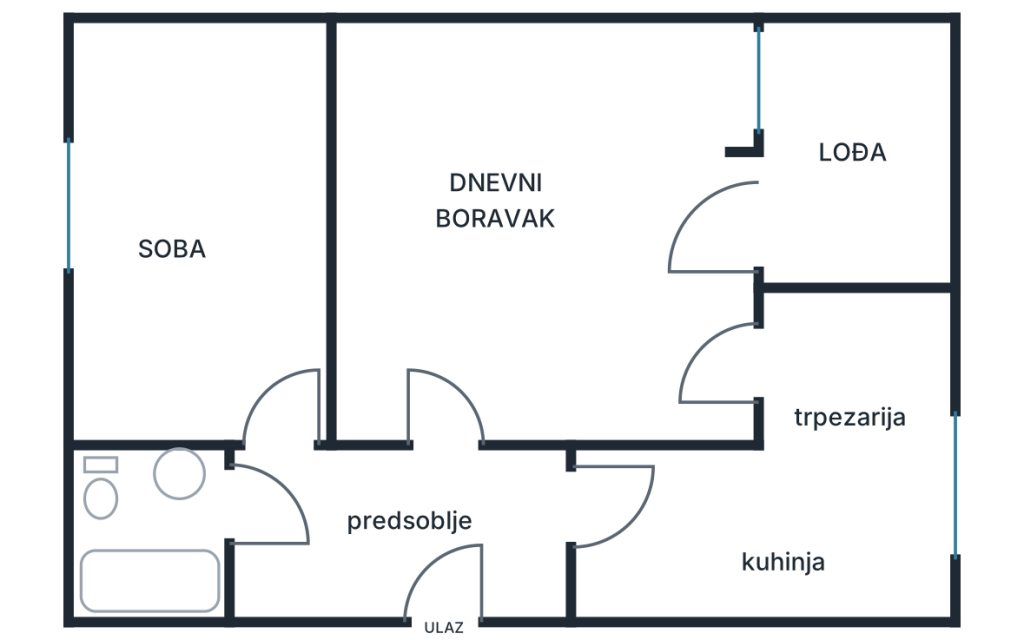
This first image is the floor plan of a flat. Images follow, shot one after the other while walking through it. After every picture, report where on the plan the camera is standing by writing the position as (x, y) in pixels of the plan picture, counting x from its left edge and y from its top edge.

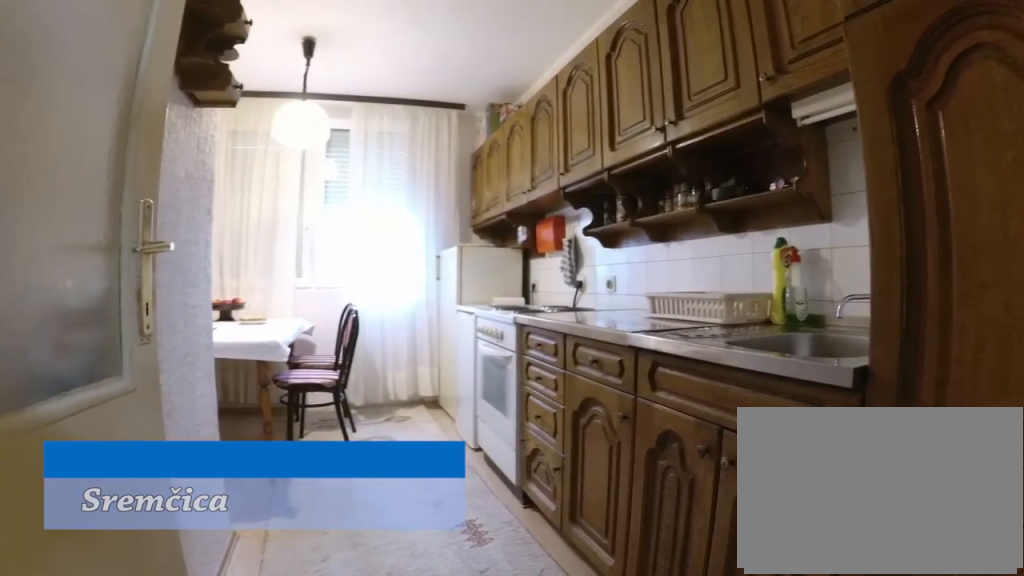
(526, 520)
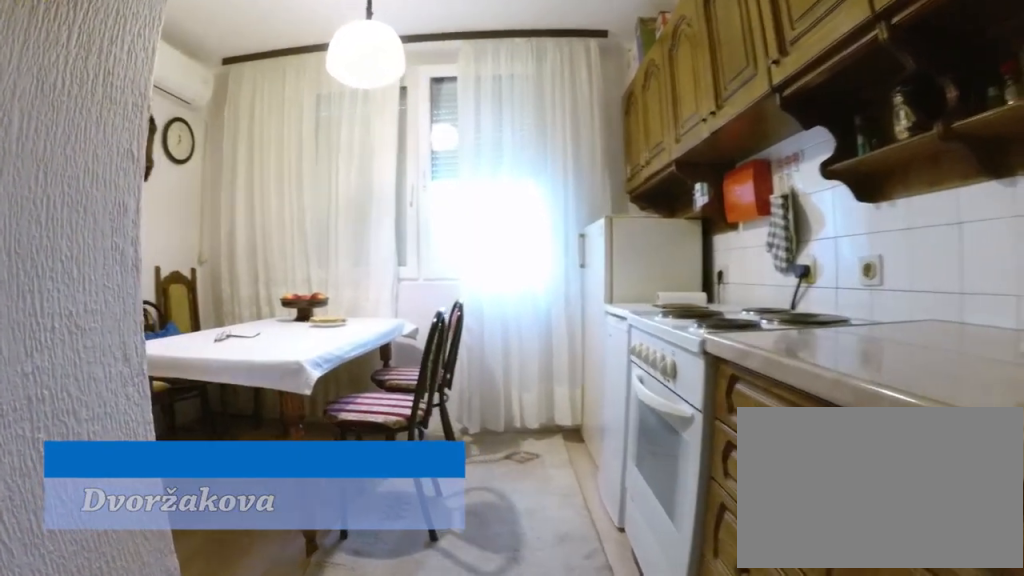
(652, 520)
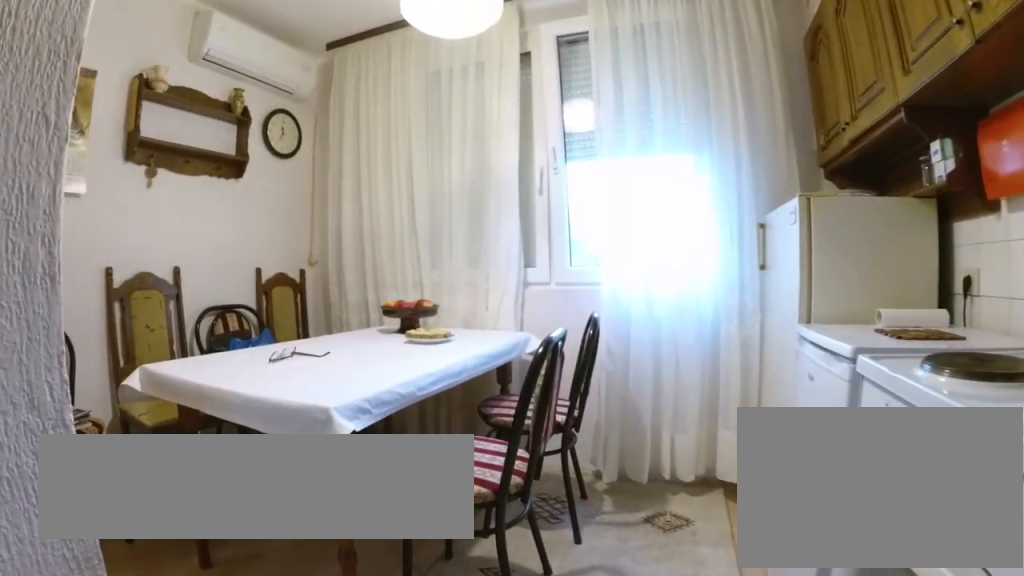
(712, 526)
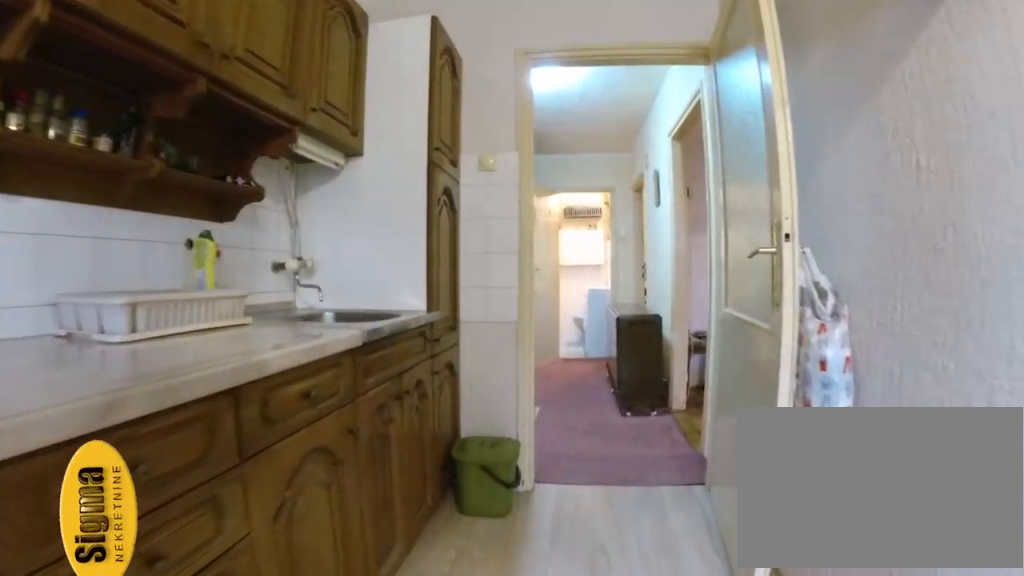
(781, 507)
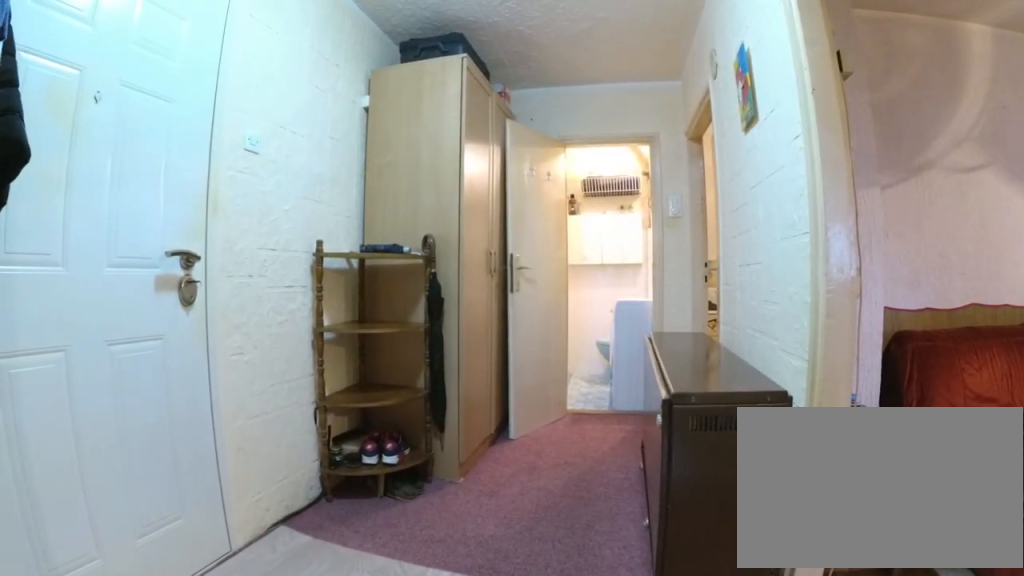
(566, 508)
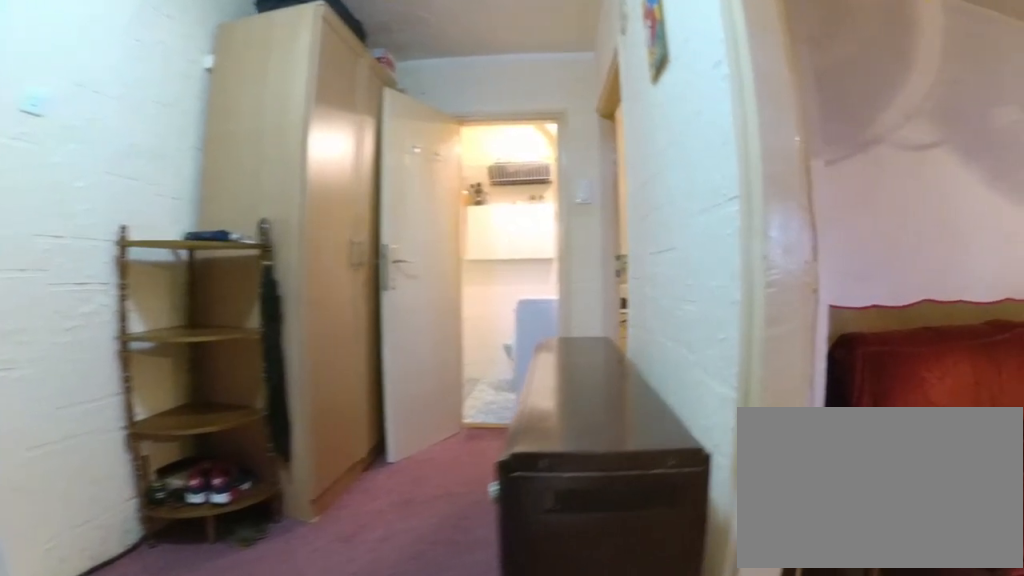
(518, 507)
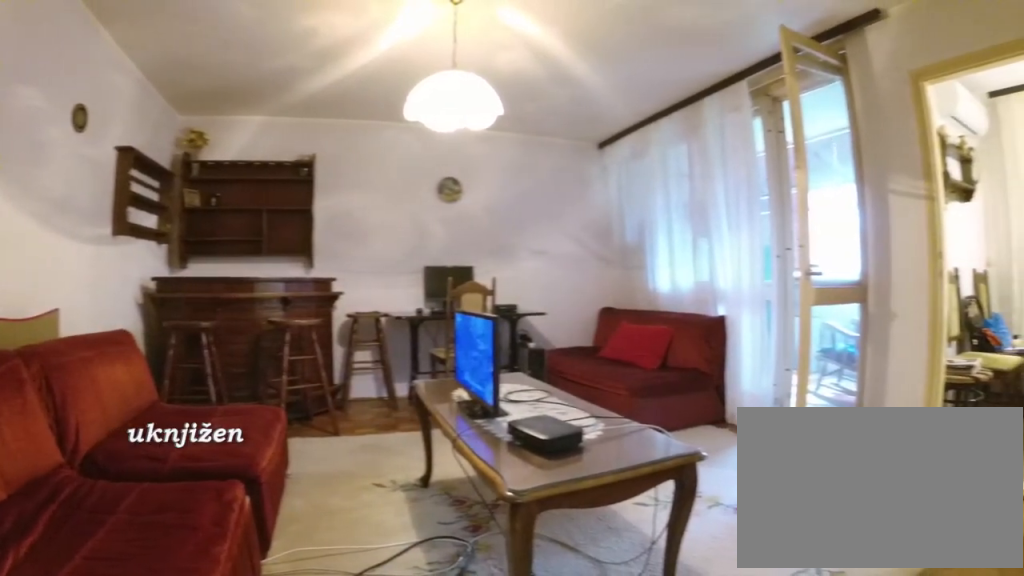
(449, 468)
